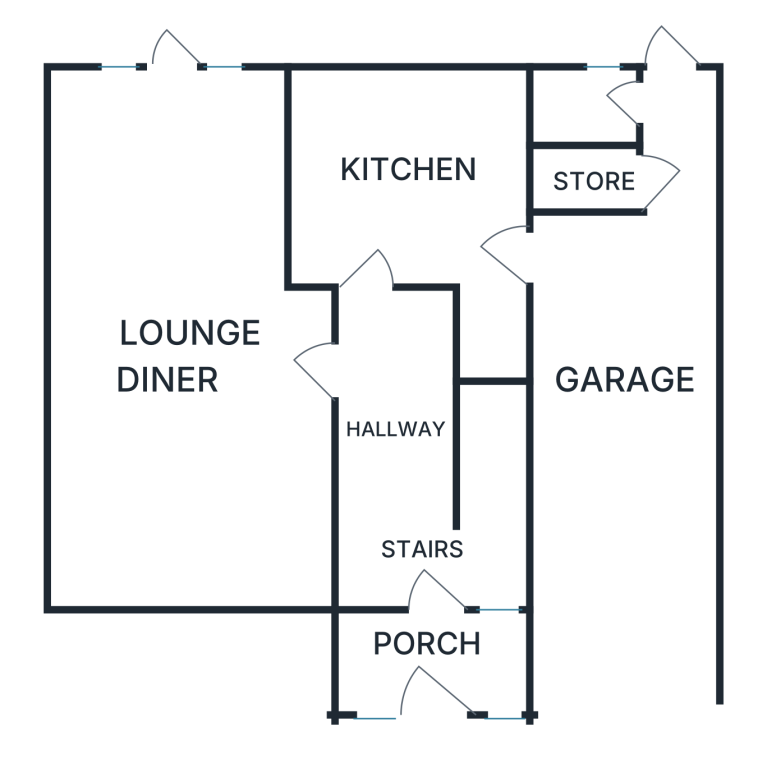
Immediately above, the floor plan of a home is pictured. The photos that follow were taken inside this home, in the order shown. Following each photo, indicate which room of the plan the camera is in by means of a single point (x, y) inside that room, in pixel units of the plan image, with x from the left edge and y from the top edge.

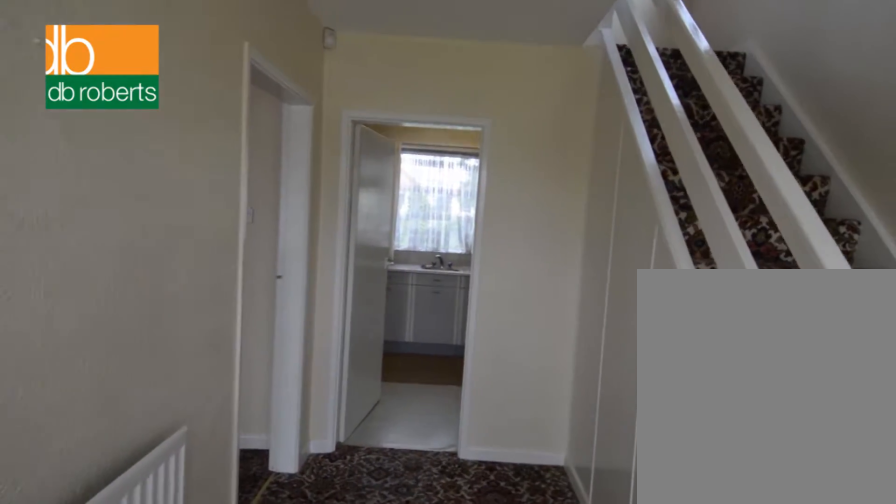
(423, 463)
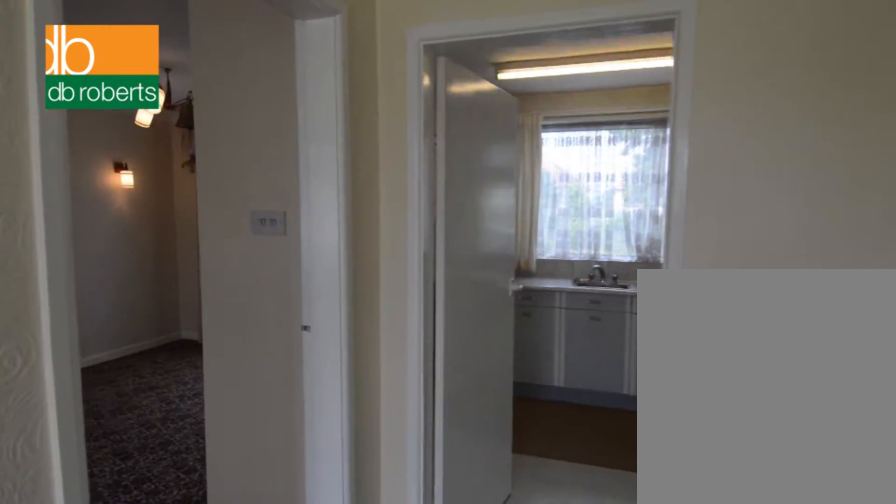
(423, 463)
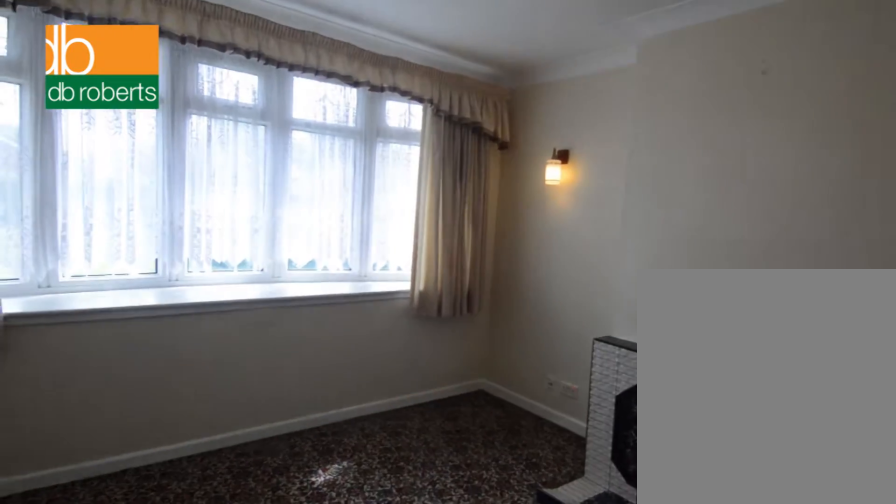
(173, 340)
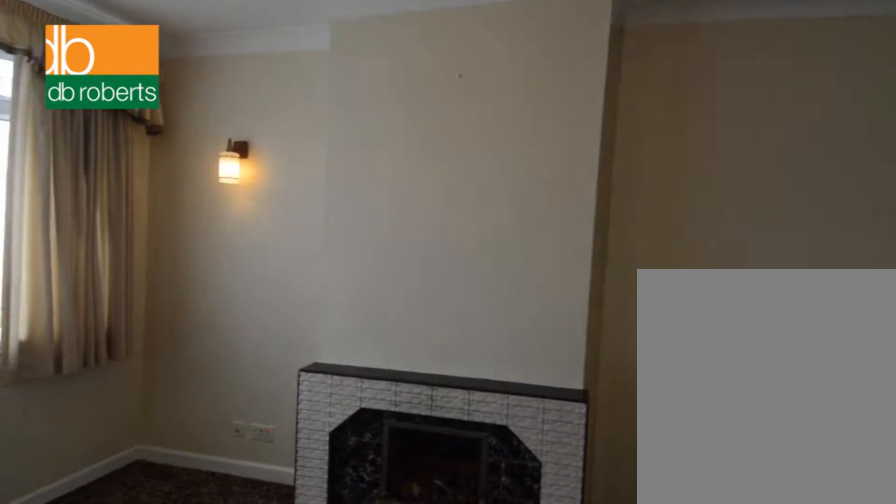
(173, 340)
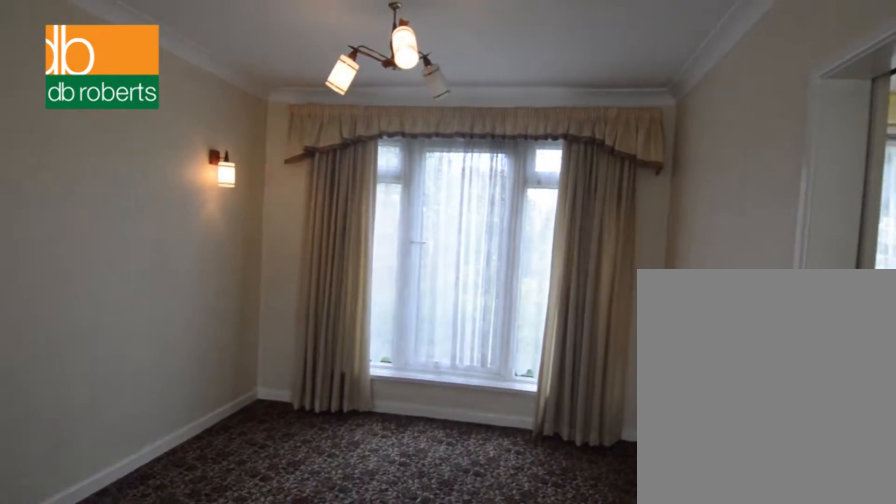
(190, 340)
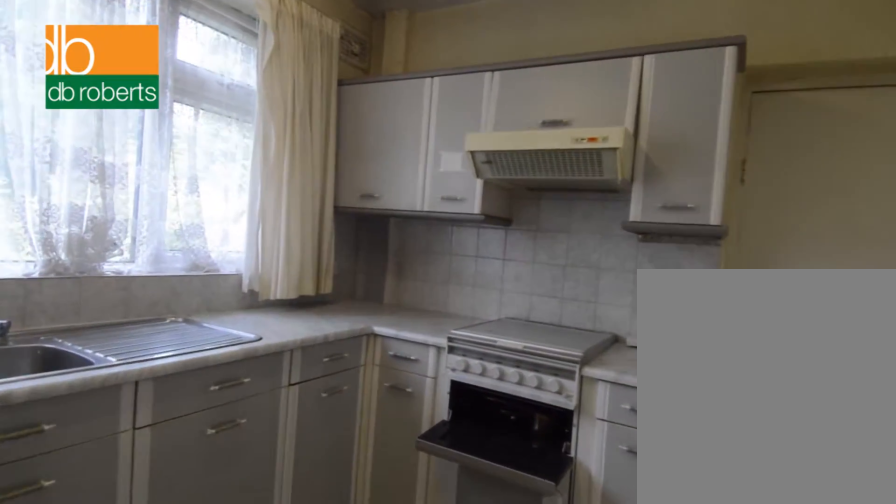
(418, 195)
